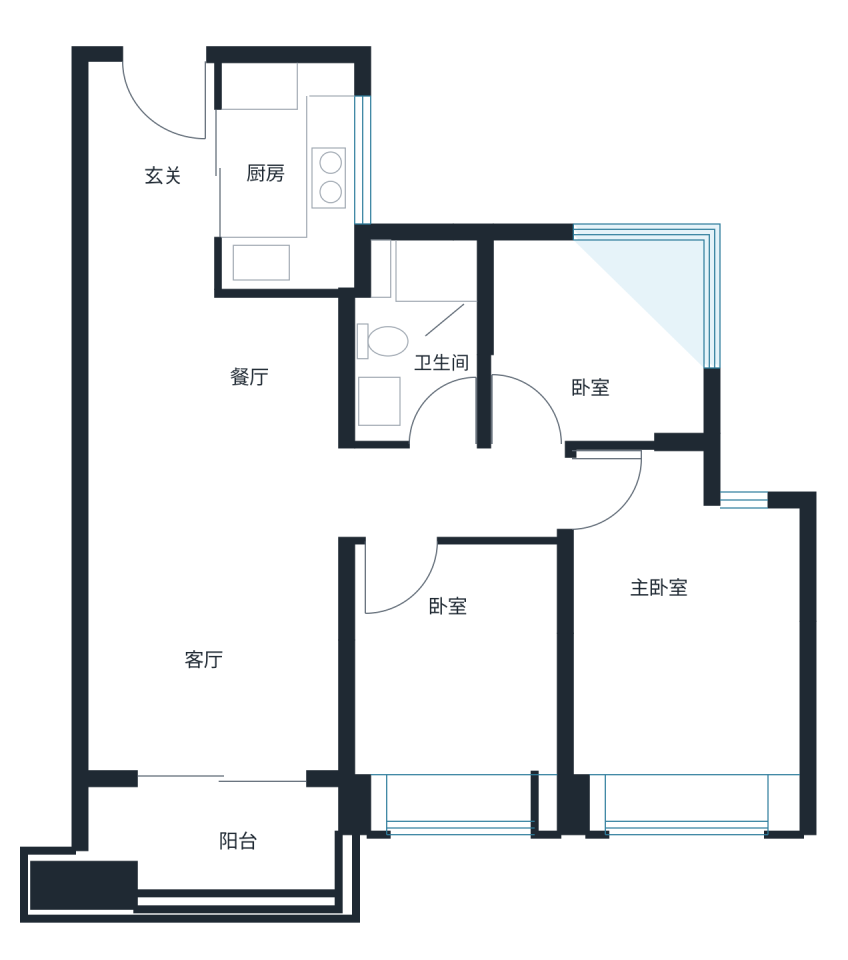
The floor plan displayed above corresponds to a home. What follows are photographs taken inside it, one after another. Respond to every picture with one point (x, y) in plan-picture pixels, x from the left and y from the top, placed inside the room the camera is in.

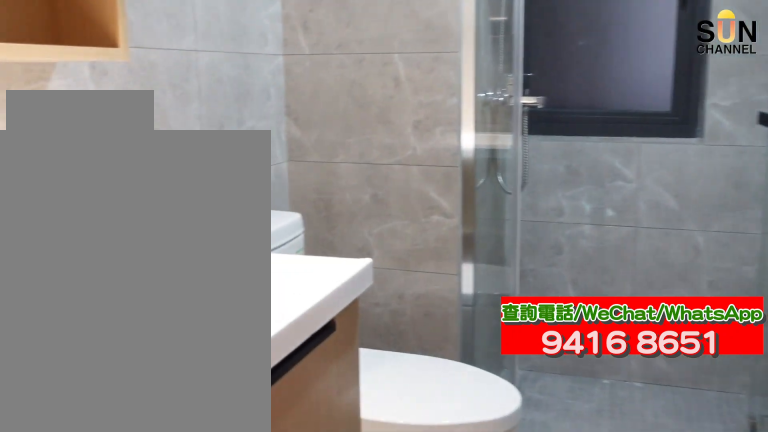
(416, 336)
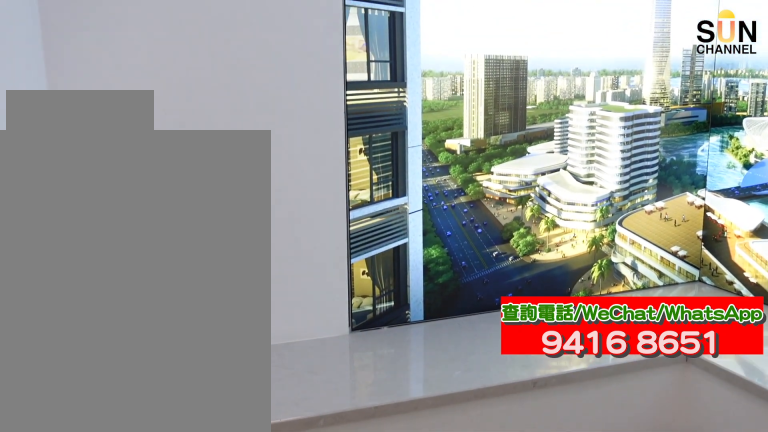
(598, 337)
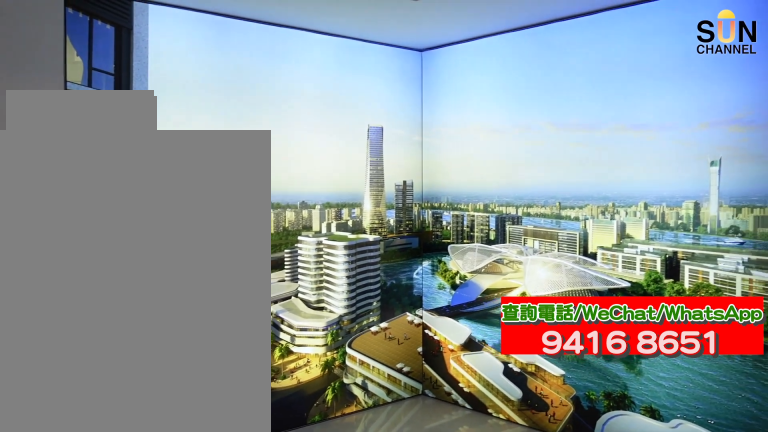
(598, 337)
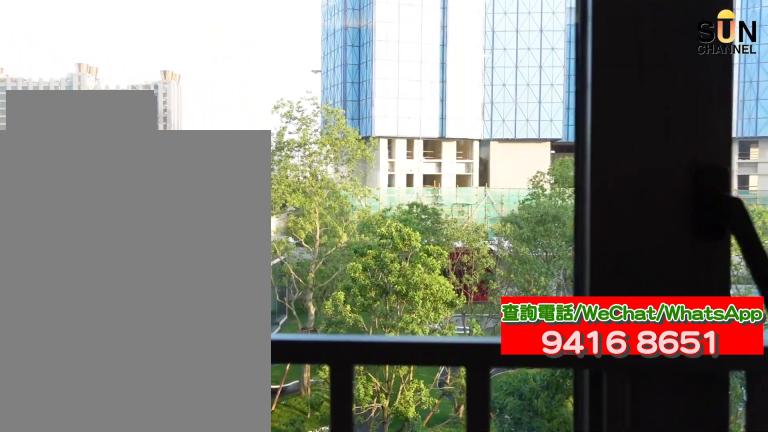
(689, 669)
